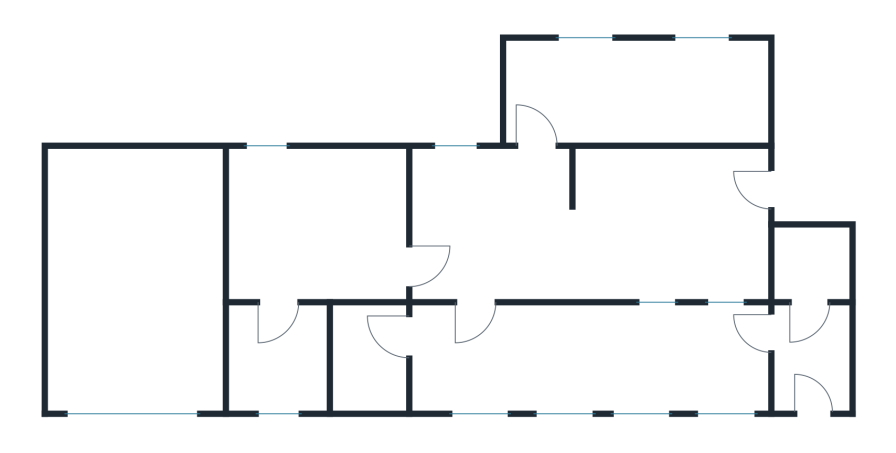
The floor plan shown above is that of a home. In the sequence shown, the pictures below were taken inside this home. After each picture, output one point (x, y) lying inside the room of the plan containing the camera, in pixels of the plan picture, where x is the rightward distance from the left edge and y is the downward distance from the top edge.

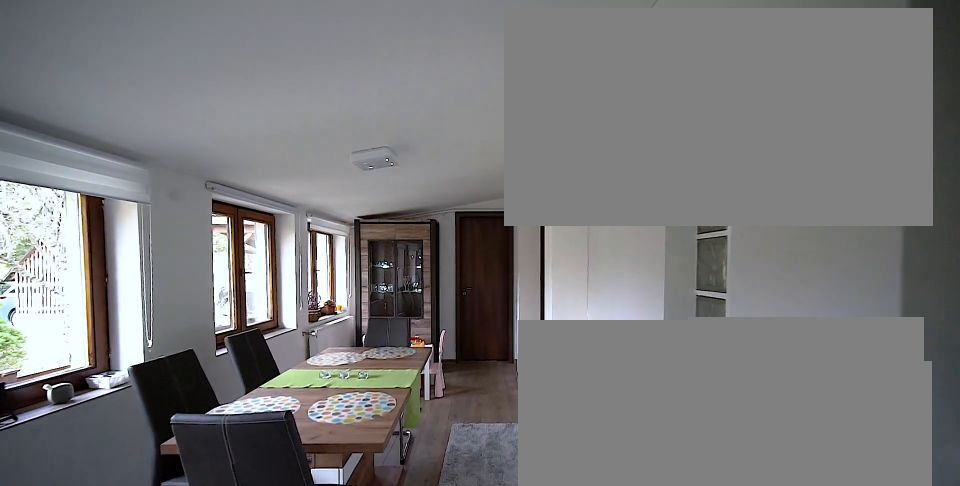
(583, 362)
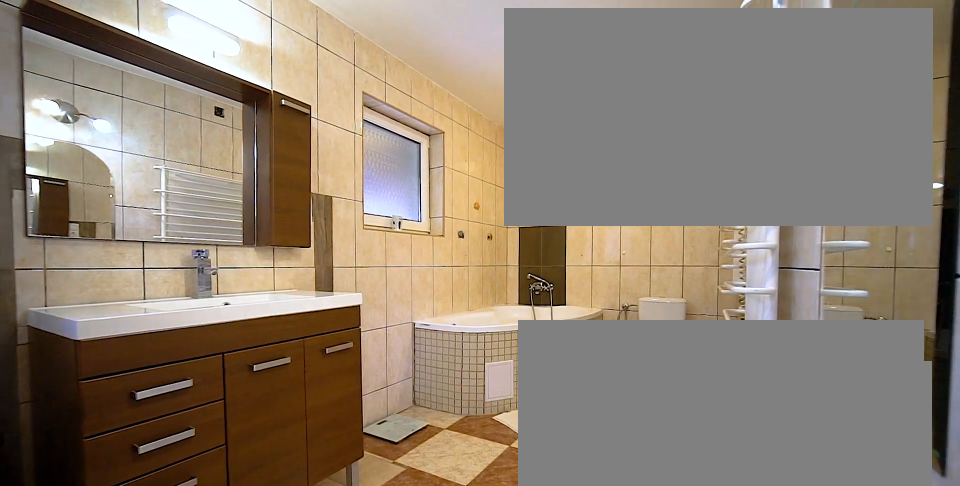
(638, 93)
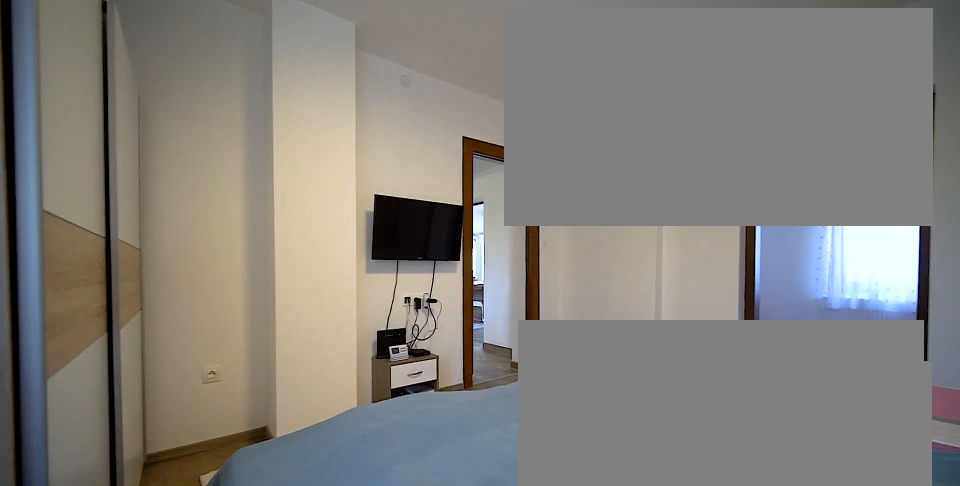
(321, 229)
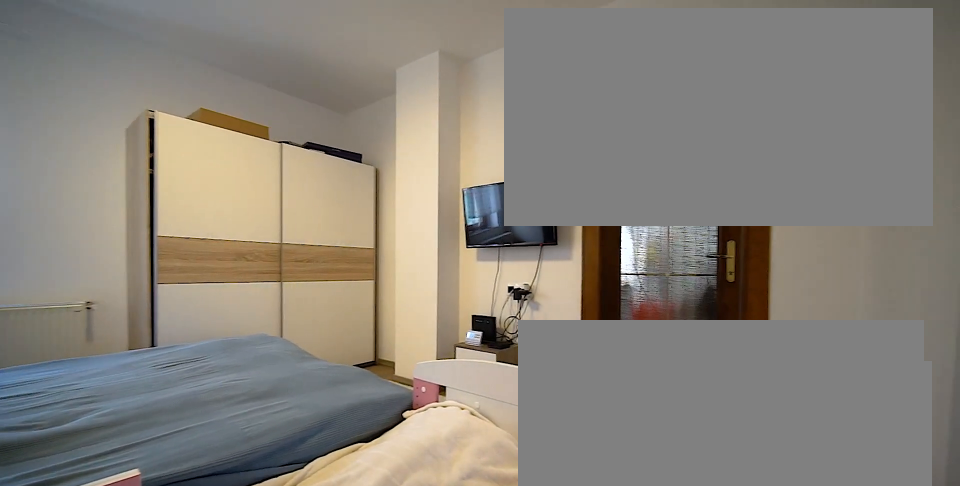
(321, 229)
